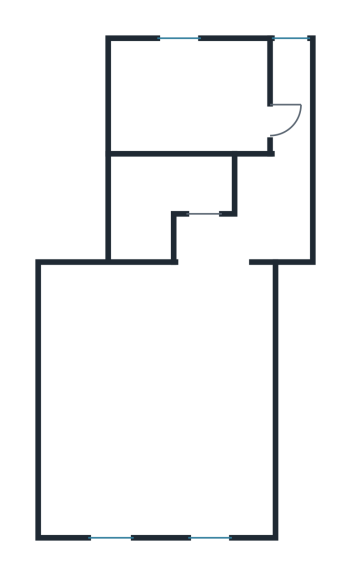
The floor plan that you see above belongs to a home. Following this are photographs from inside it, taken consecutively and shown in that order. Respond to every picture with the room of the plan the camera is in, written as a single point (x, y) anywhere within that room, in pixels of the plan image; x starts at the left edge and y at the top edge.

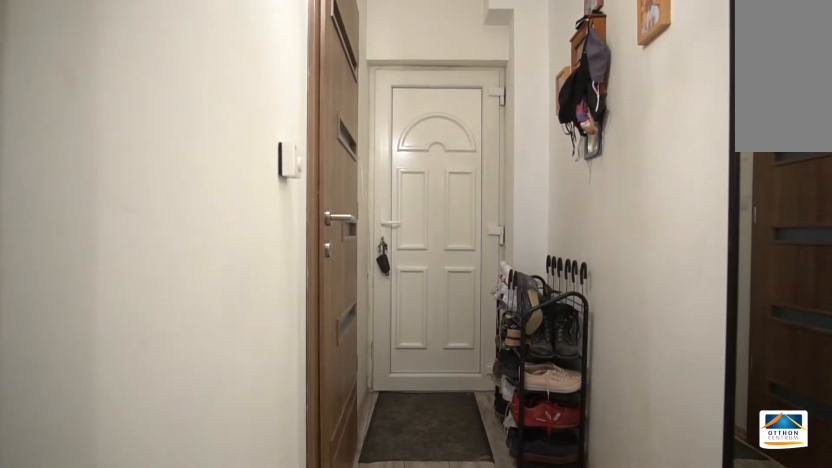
(289, 167)
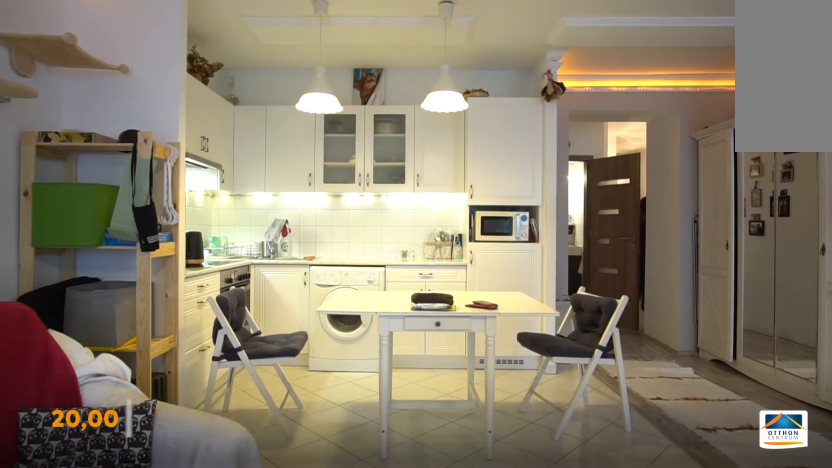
(162, 402)
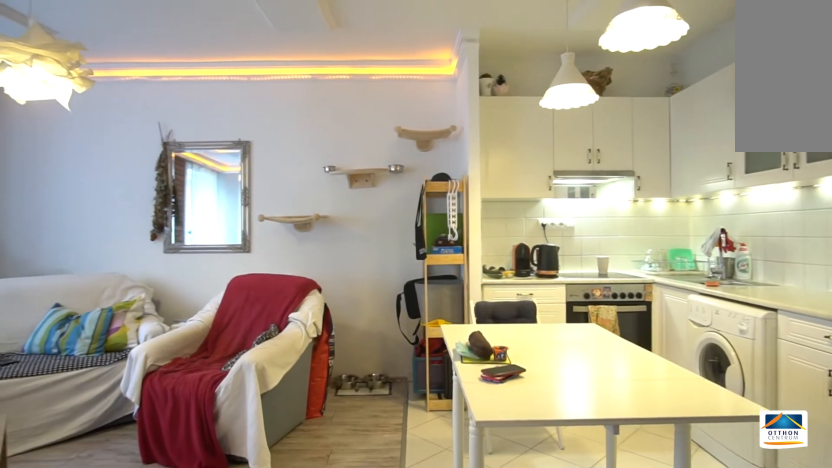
(163, 402)
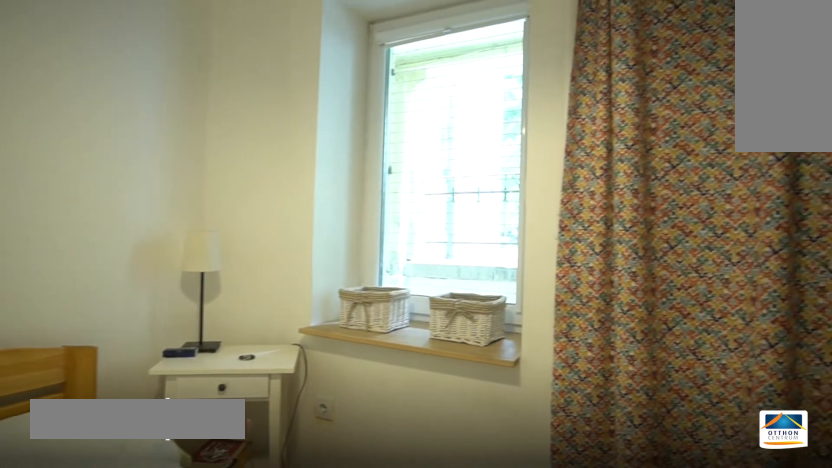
(179, 88)
